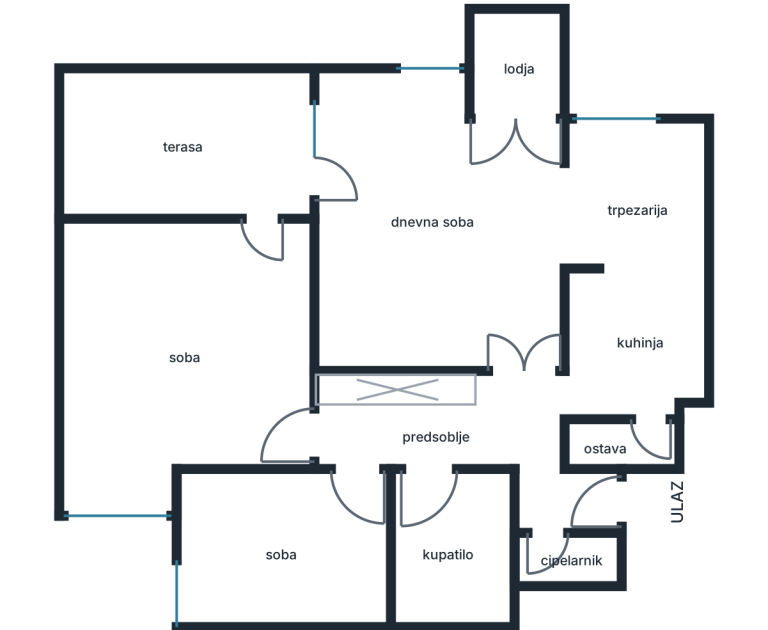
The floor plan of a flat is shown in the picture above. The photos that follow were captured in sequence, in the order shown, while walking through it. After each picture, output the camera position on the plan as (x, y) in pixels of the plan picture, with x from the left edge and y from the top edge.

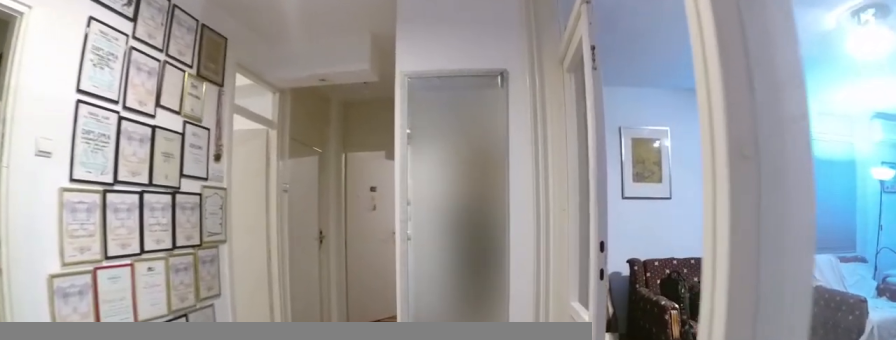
(591, 402)
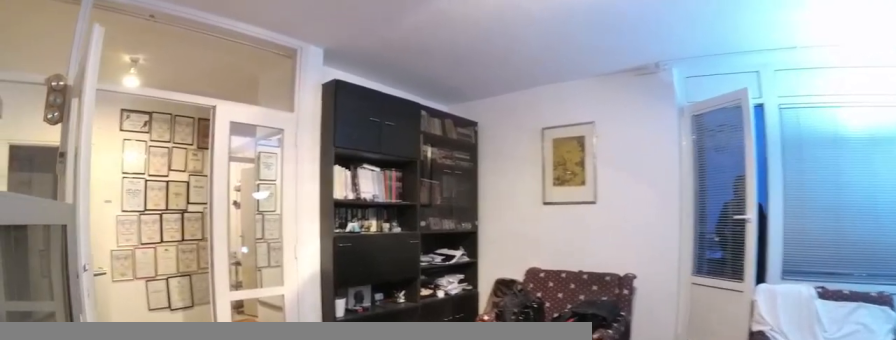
(556, 190)
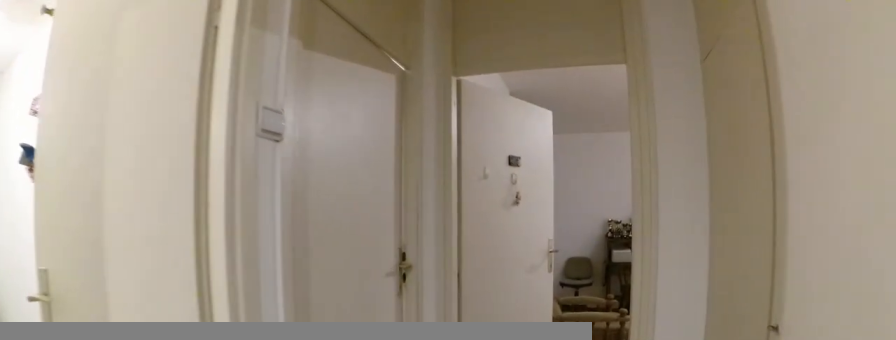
(478, 423)
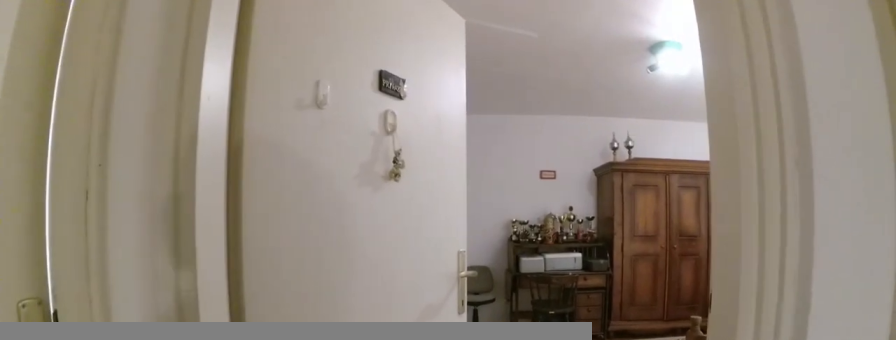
(393, 430)
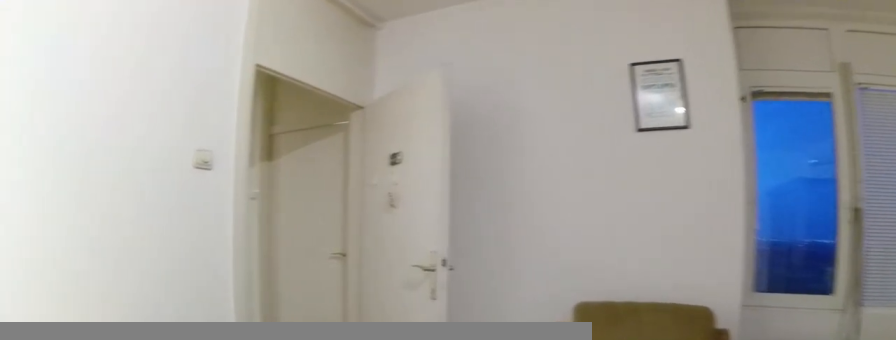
(270, 285)
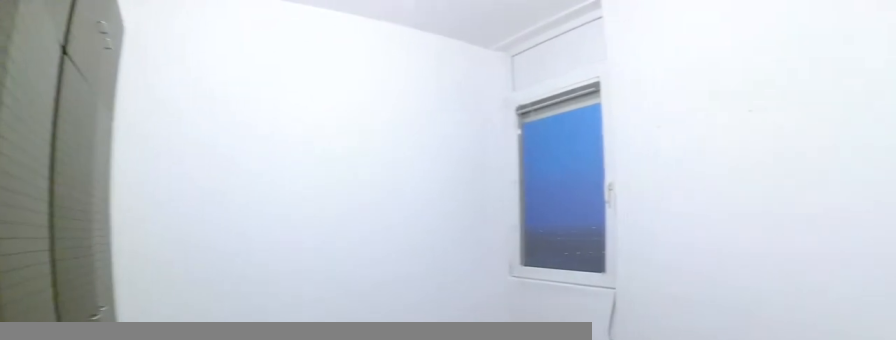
(355, 460)
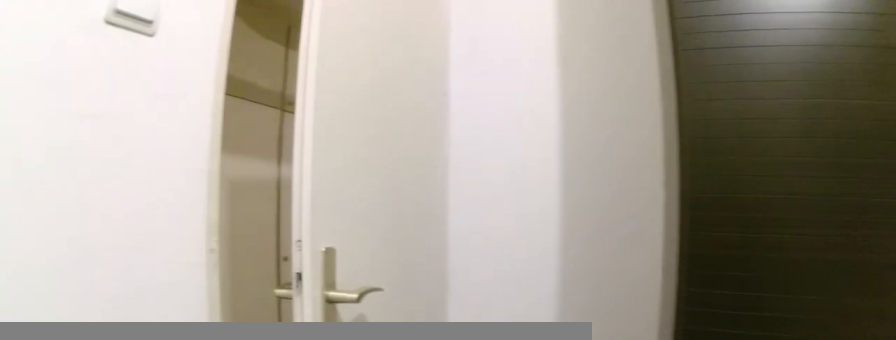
(290, 536)
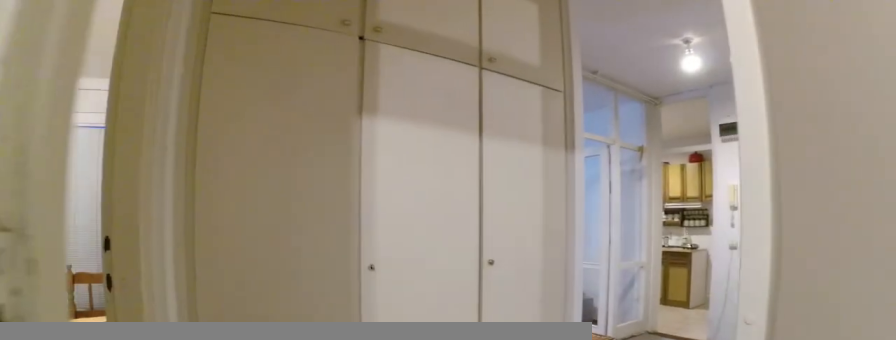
(321, 506)
